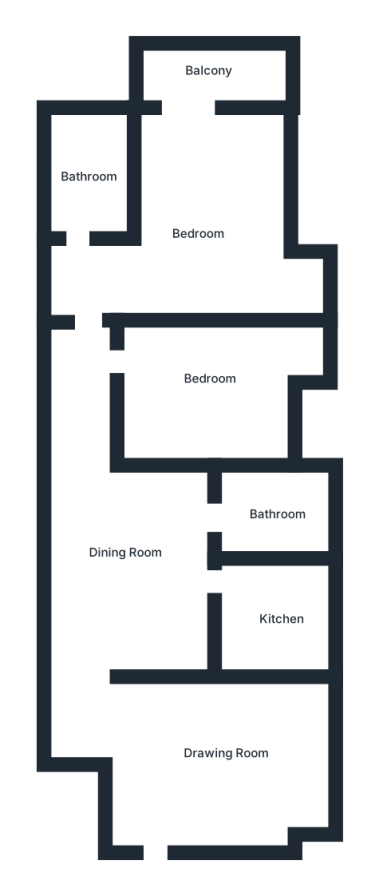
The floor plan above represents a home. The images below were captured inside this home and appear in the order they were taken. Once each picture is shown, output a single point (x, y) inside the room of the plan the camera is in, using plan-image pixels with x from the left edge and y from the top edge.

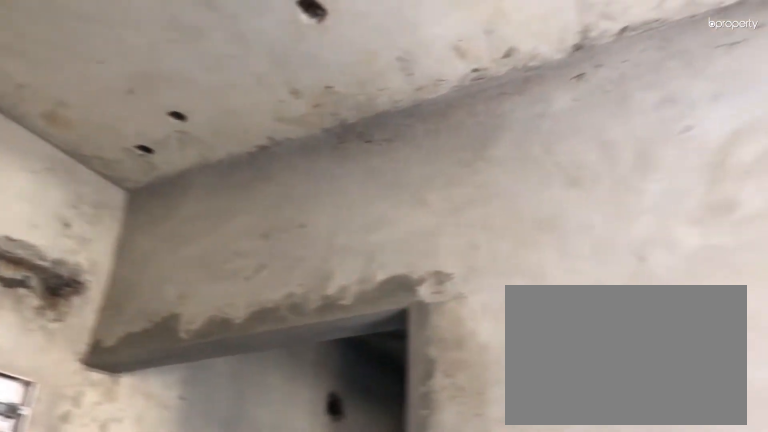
(203, 757)
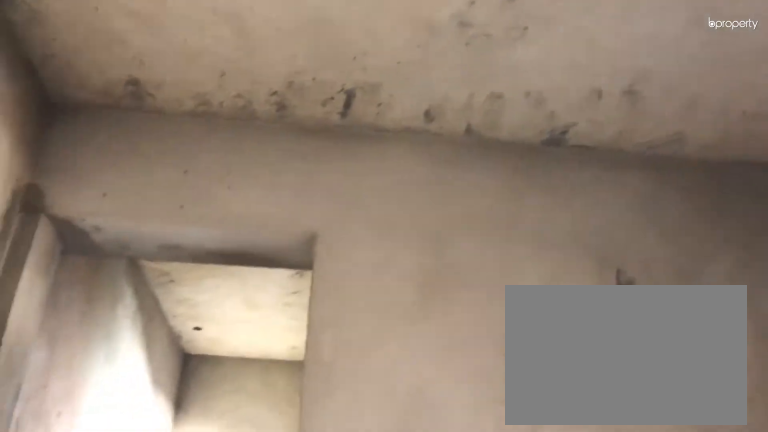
(157, 584)
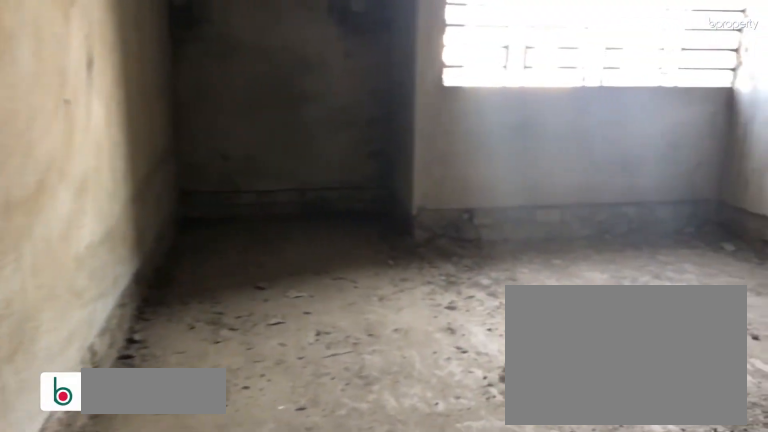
(193, 375)
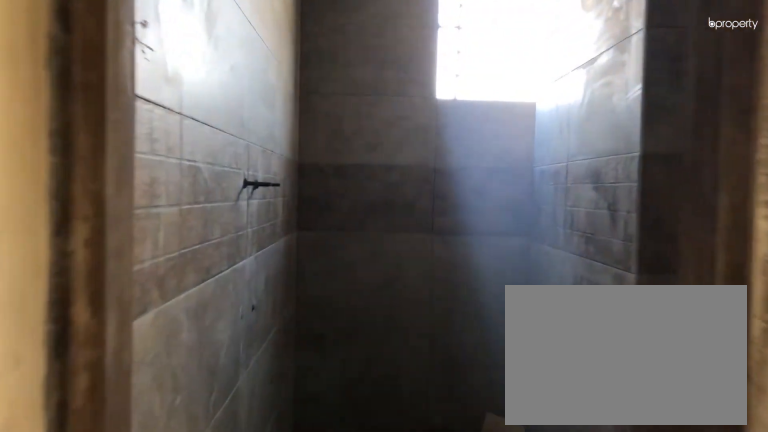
(189, 188)
